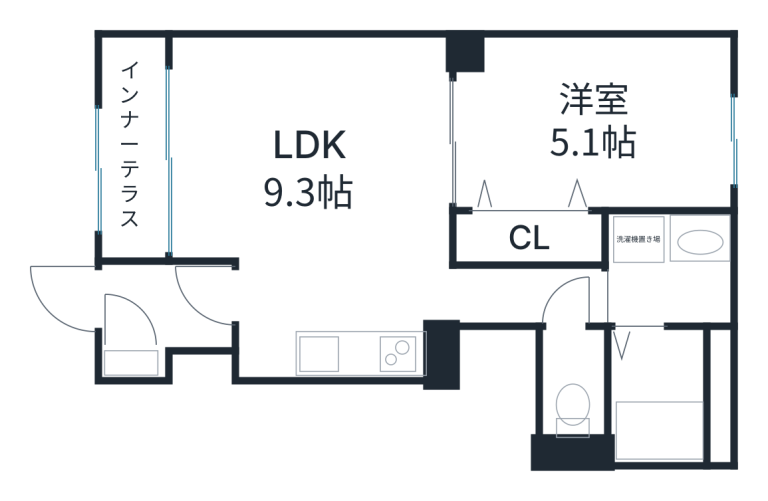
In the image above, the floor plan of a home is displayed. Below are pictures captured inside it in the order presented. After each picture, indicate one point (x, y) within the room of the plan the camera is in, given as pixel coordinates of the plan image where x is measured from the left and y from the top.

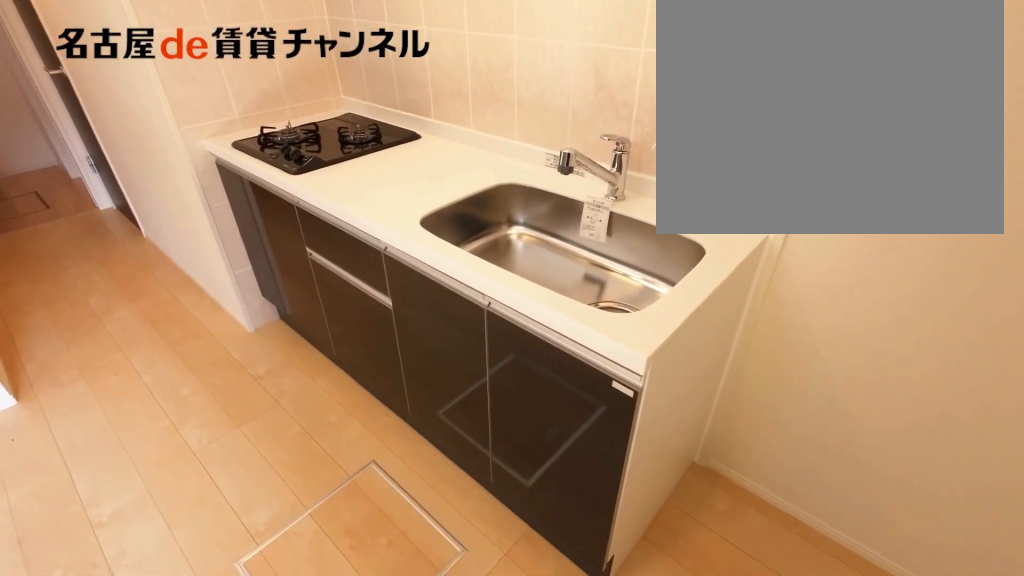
(372, 352)
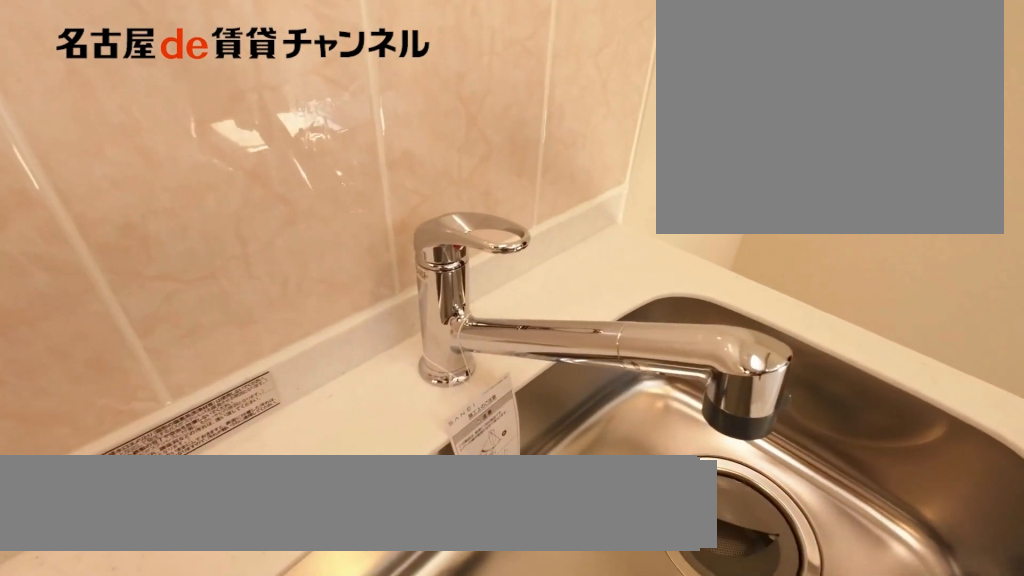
(372, 352)
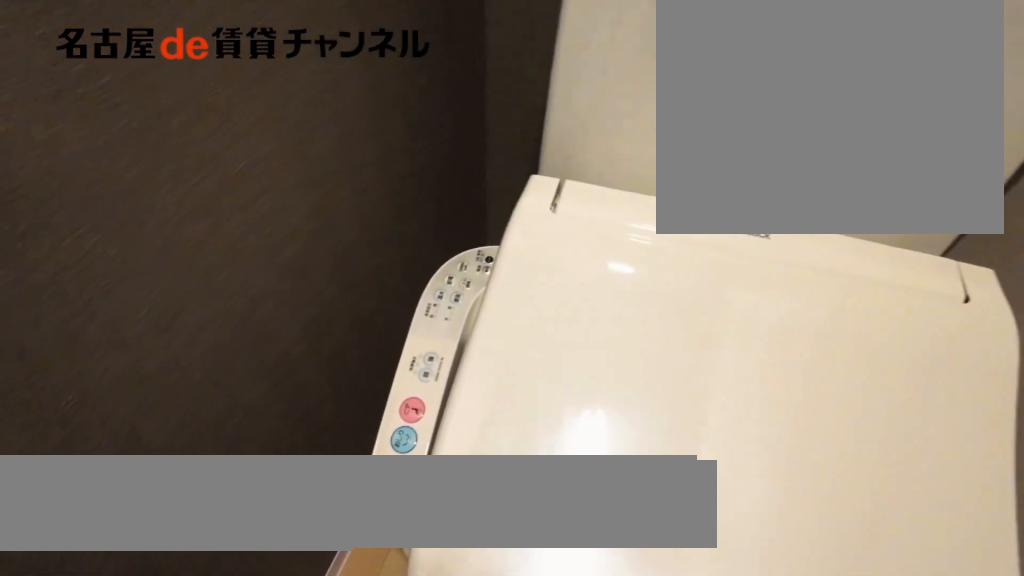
(571, 384)
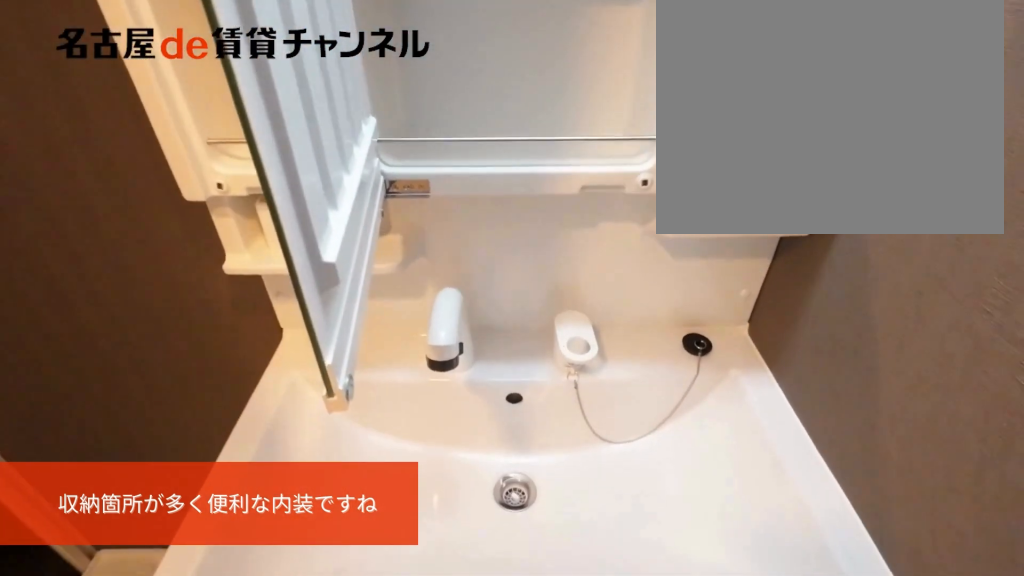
(667, 267)
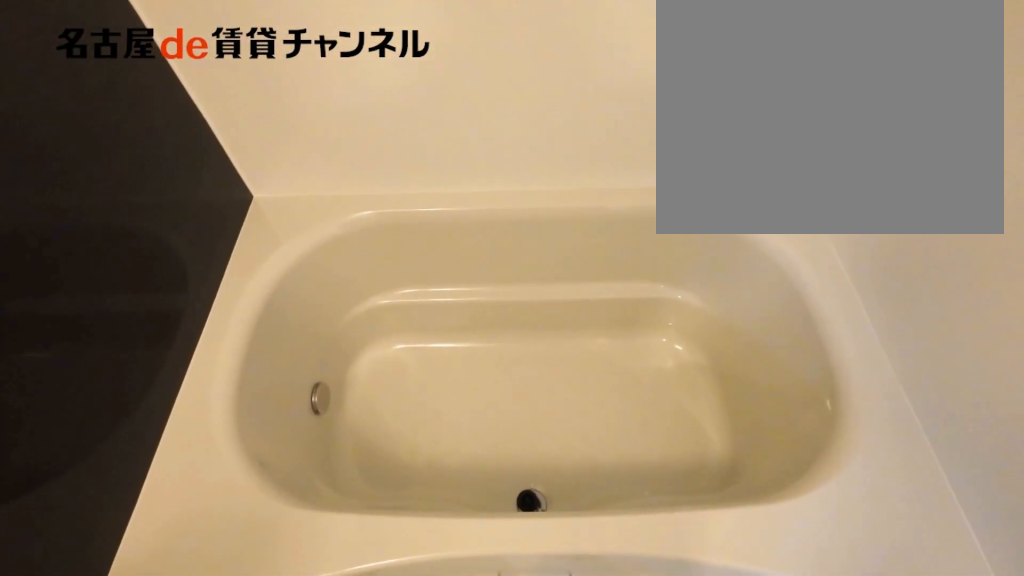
(667, 393)
